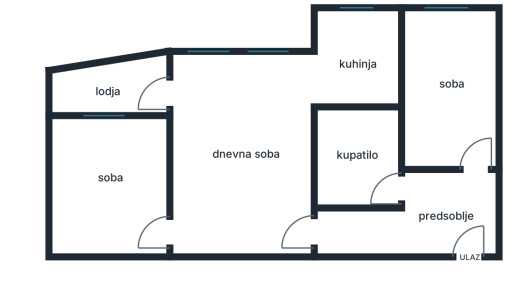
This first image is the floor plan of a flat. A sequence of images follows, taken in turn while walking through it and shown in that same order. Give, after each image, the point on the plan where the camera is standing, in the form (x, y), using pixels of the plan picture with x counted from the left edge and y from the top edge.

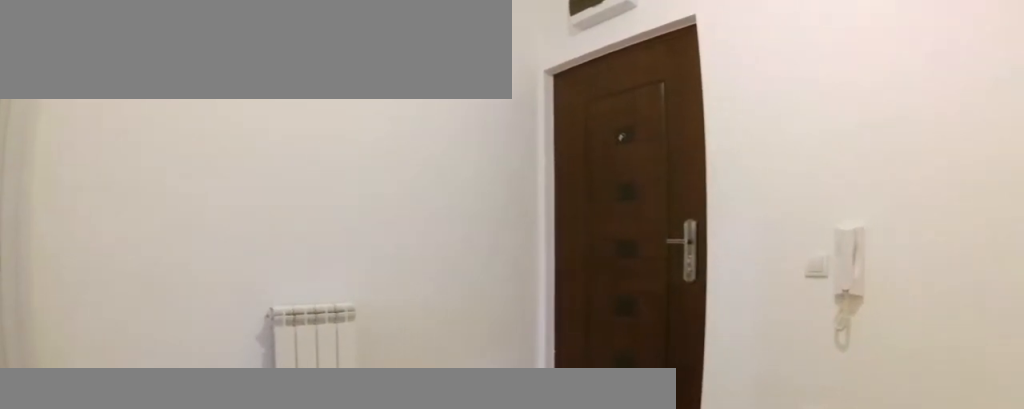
(406, 185)
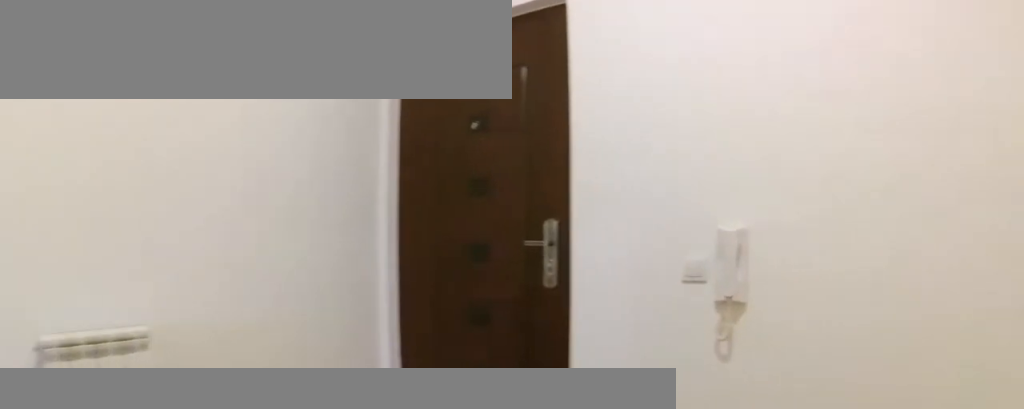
(420, 190)
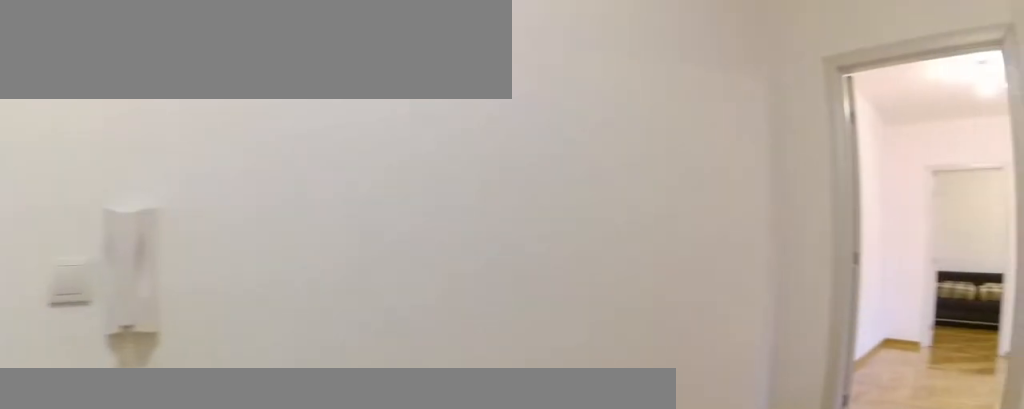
(431, 203)
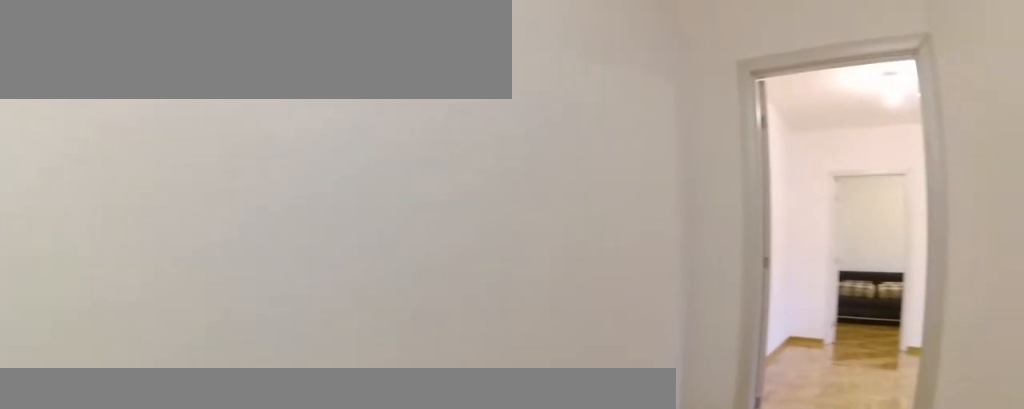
(429, 206)
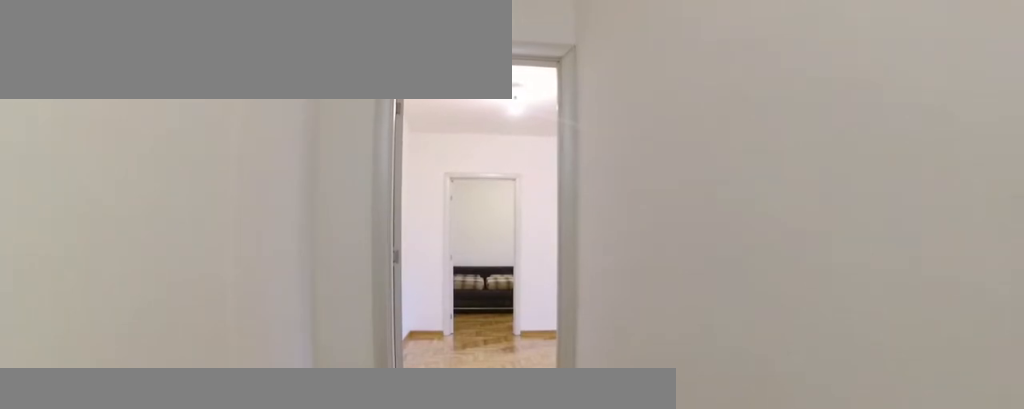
(413, 224)
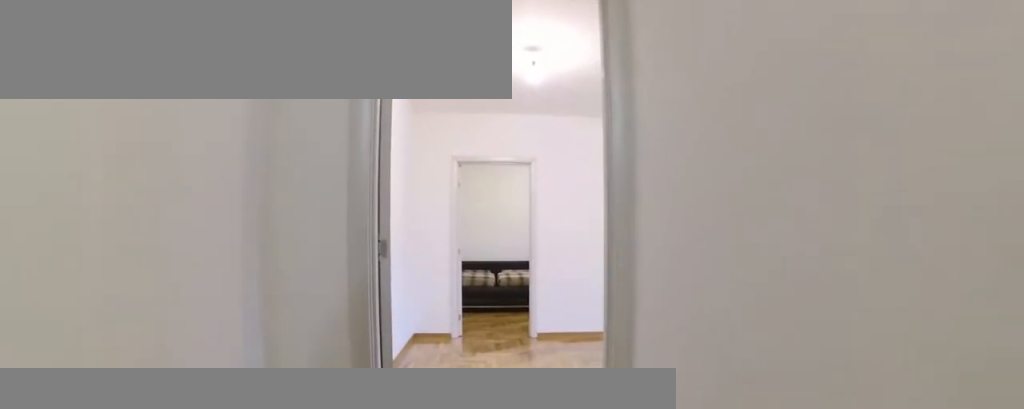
(383, 226)
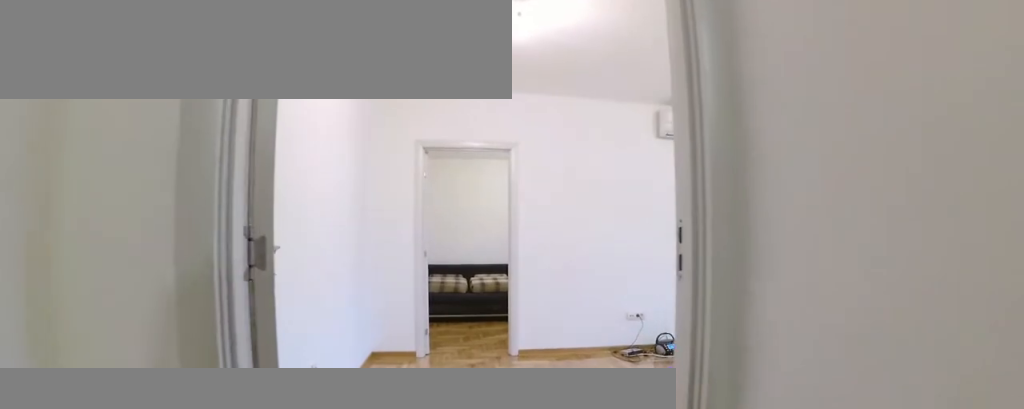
(355, 227)
